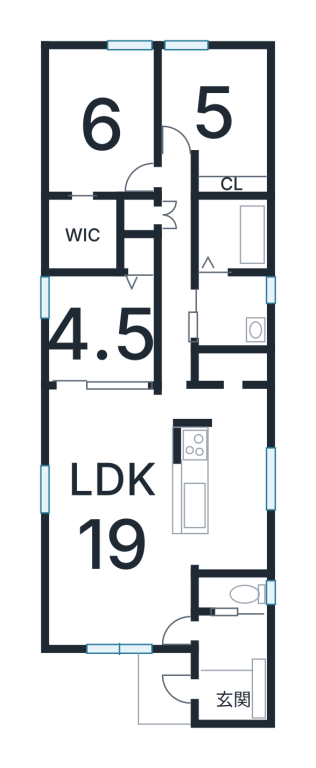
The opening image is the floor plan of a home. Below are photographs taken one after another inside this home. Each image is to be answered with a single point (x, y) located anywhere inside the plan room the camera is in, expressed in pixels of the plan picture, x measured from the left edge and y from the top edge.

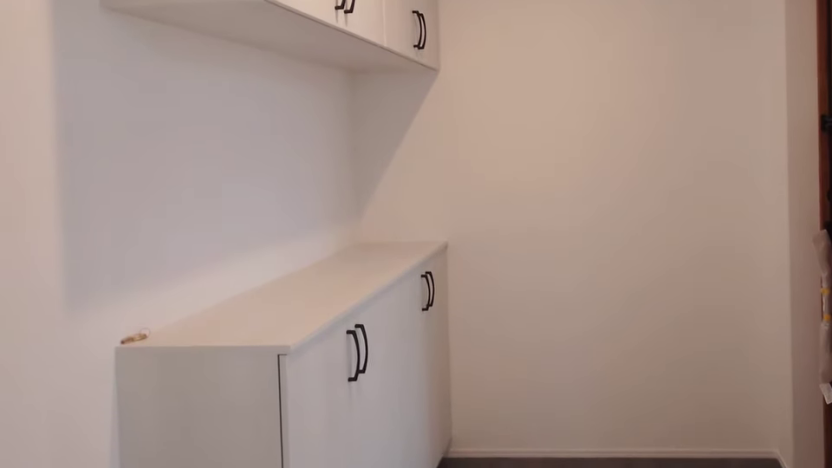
(236, 628)
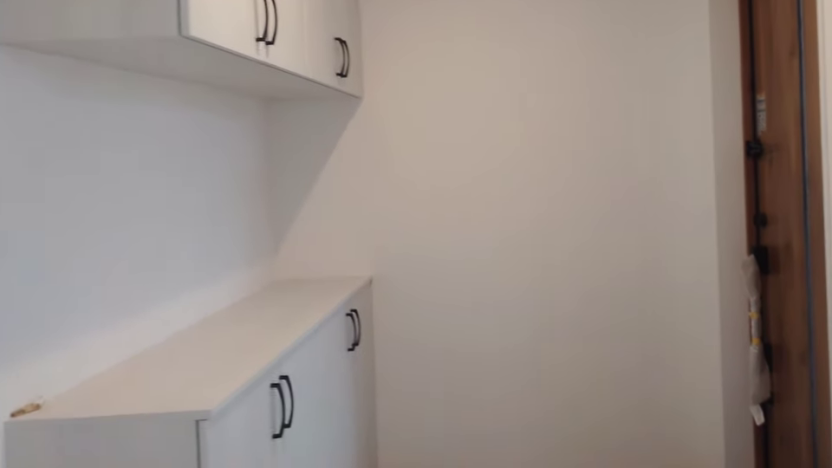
(236, 628)
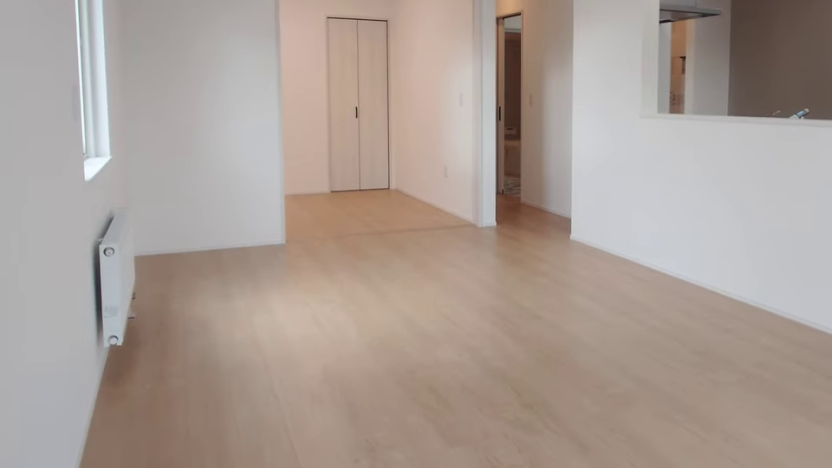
(125, 547)
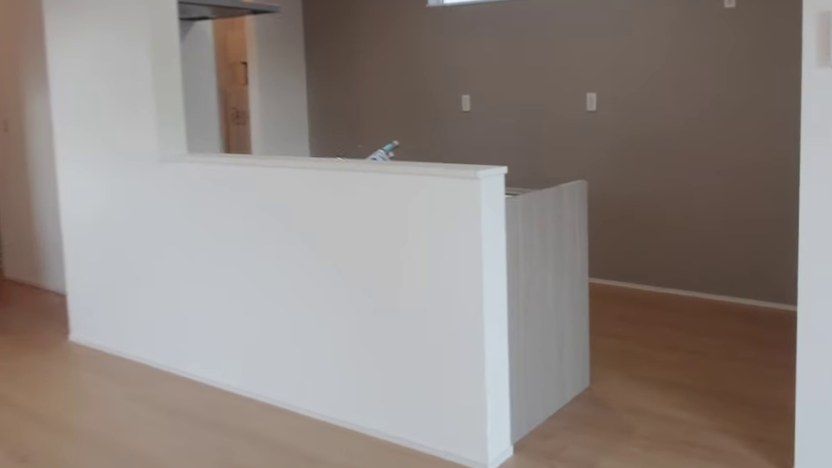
(125, 547)
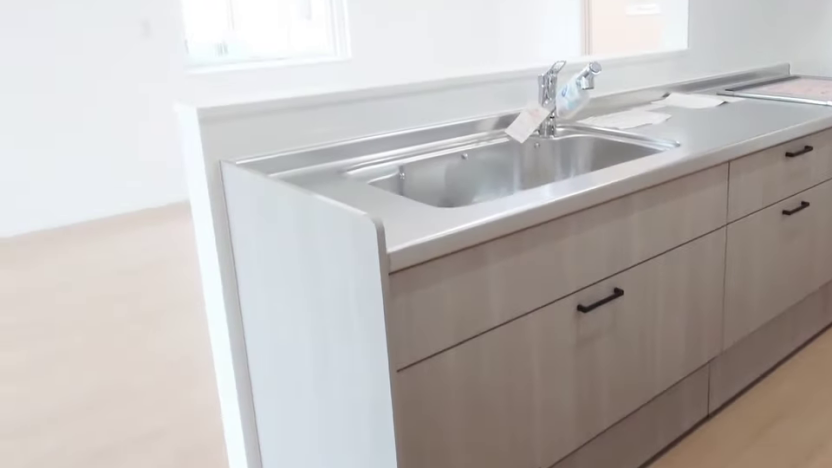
(238, 488)
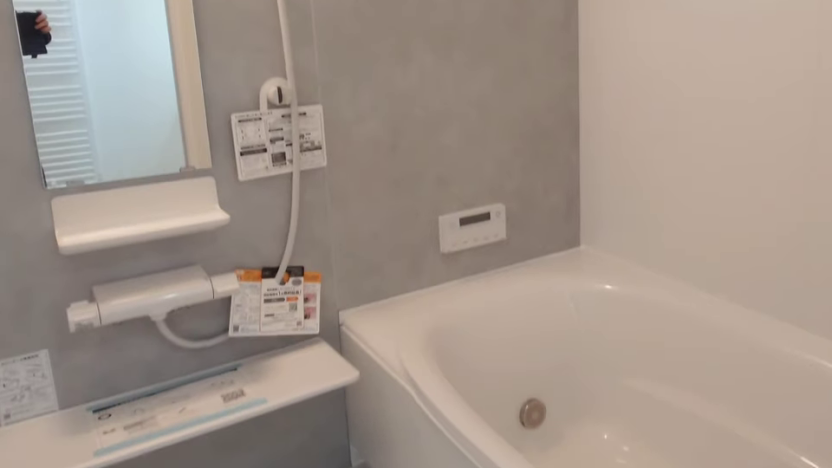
(226, 237)
